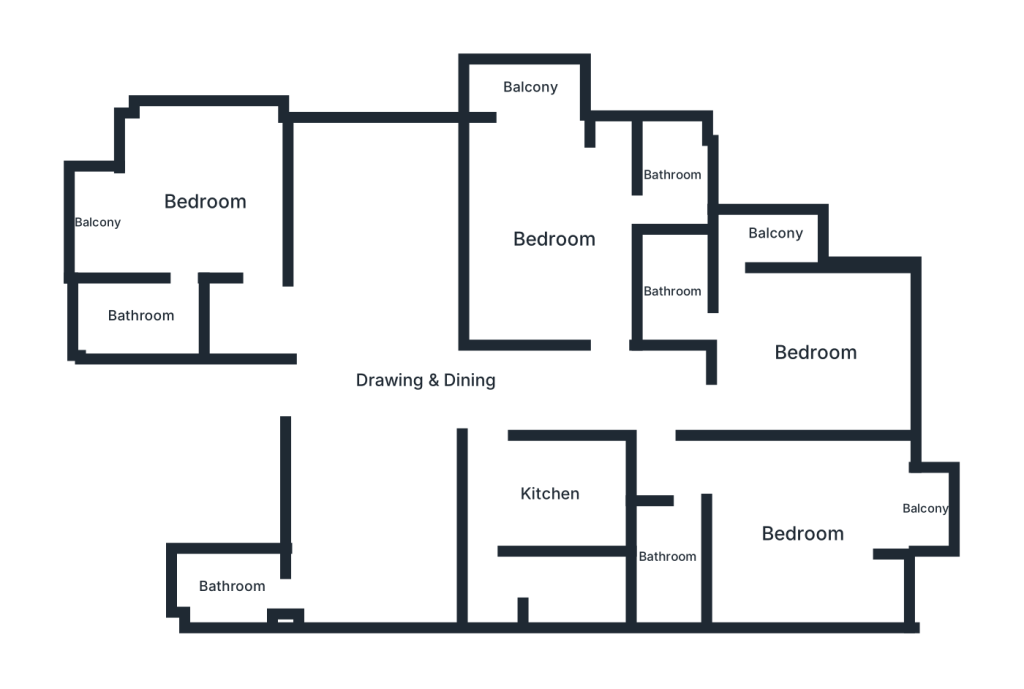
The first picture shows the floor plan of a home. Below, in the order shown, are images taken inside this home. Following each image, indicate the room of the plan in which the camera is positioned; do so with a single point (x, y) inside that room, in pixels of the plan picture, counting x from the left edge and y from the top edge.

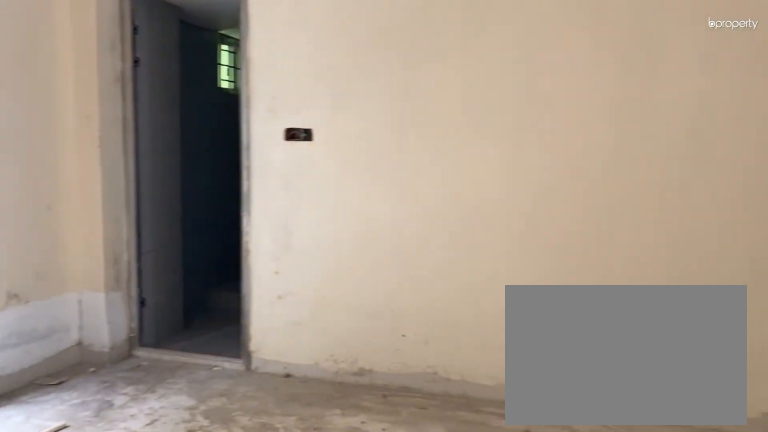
(425, 380)
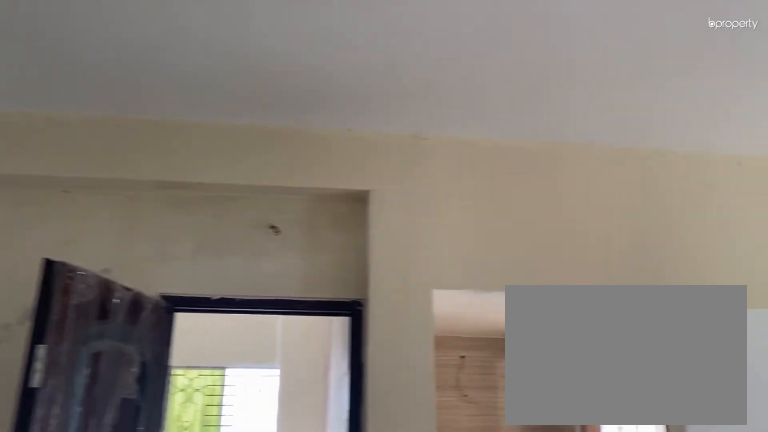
(425, 379)
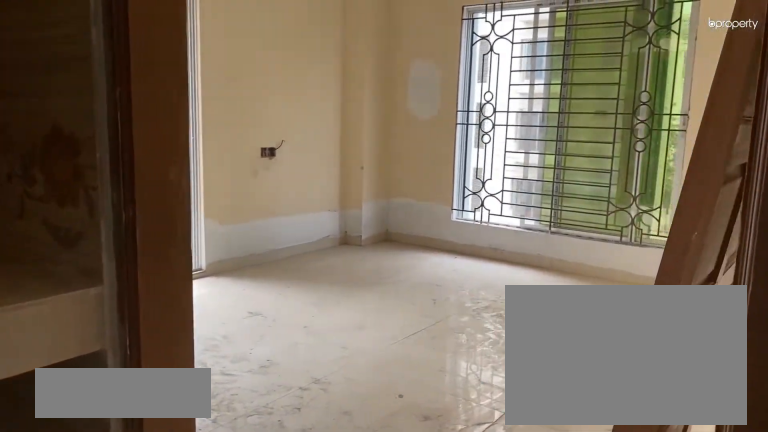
(230, 239)
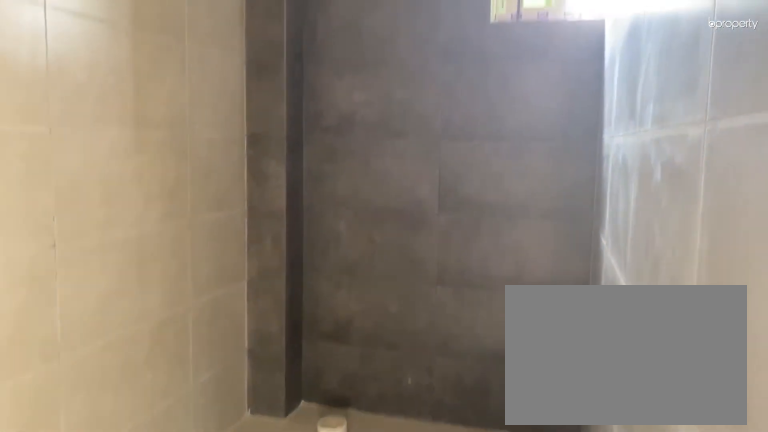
(140, 316)
